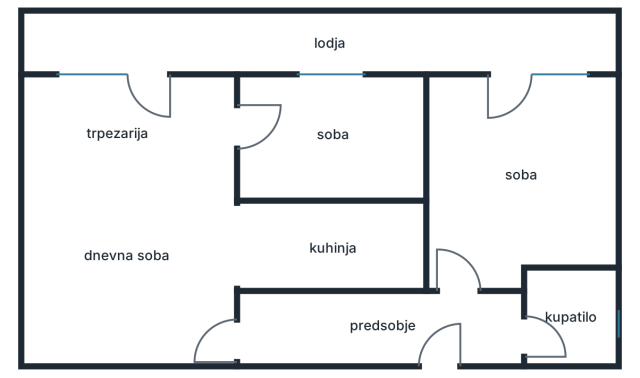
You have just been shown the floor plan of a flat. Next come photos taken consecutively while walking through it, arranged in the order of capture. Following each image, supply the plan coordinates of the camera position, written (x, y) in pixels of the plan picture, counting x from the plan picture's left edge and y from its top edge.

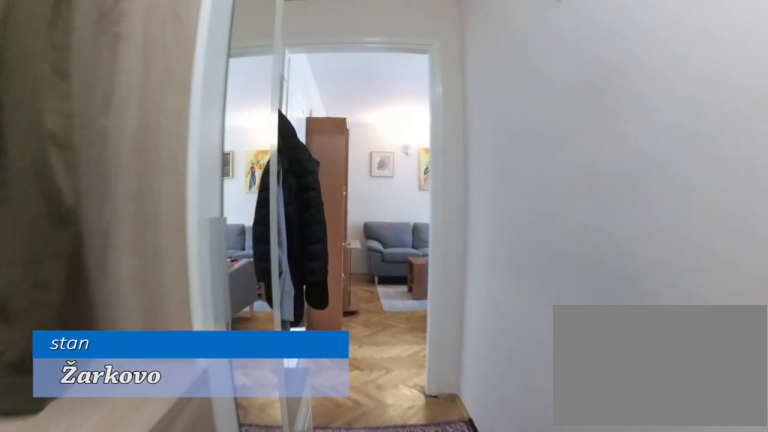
(370, 331)
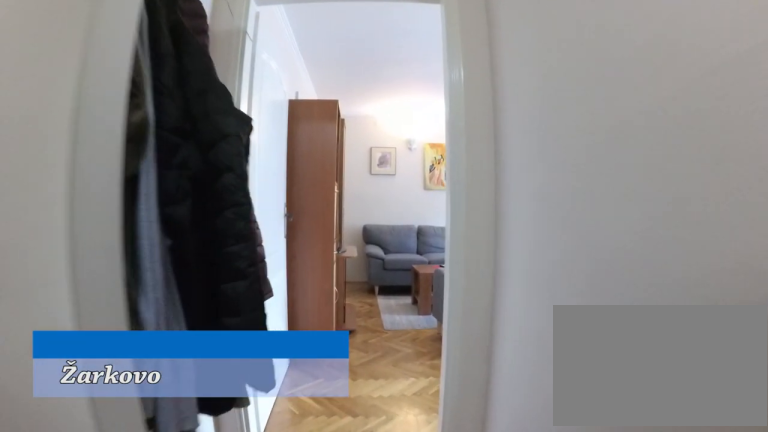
(337, 331)
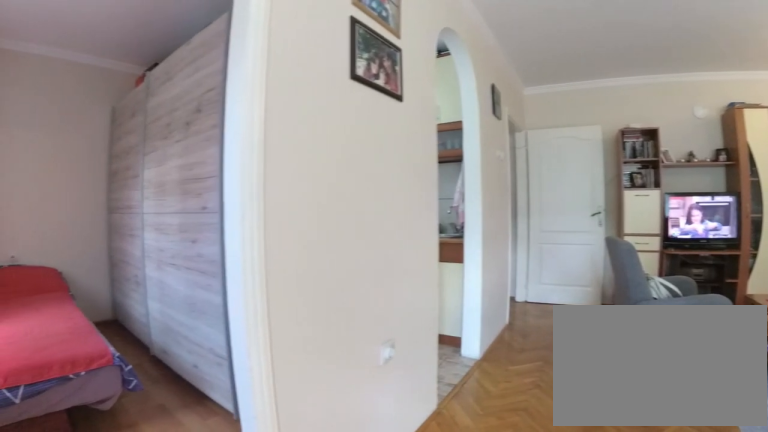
(166, 136)
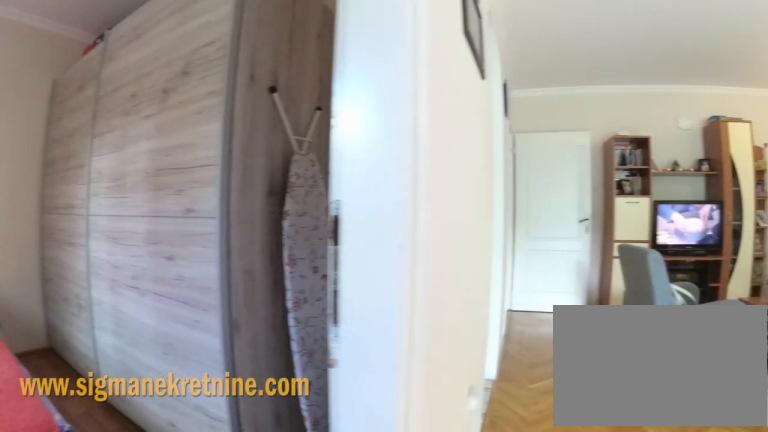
(200, 128)
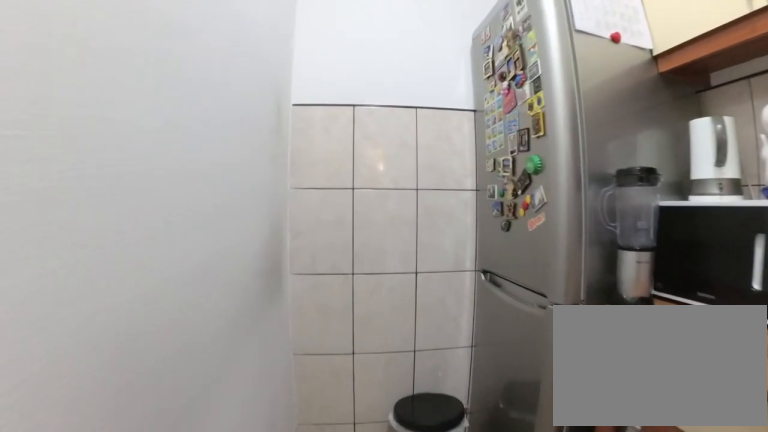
(332, 240)
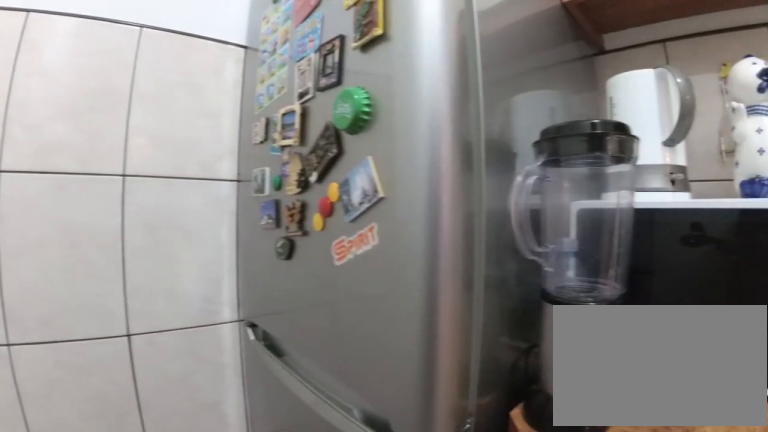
(389, 234)
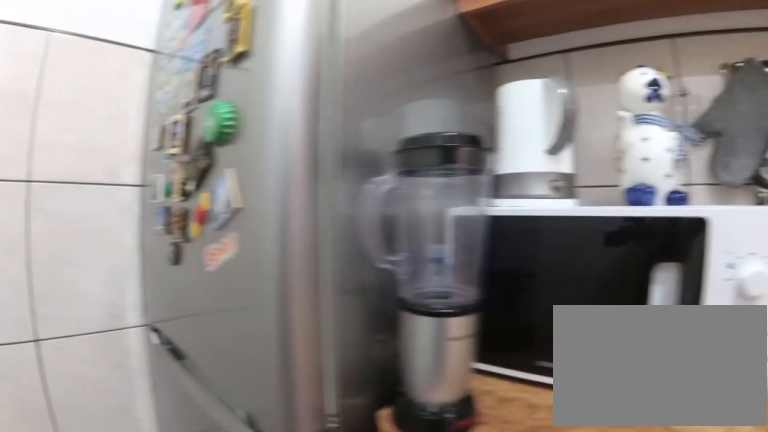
(398, 229)
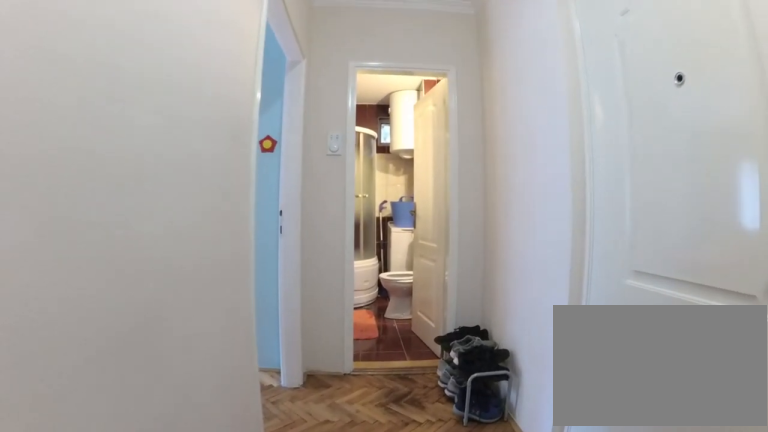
(392, 324)
